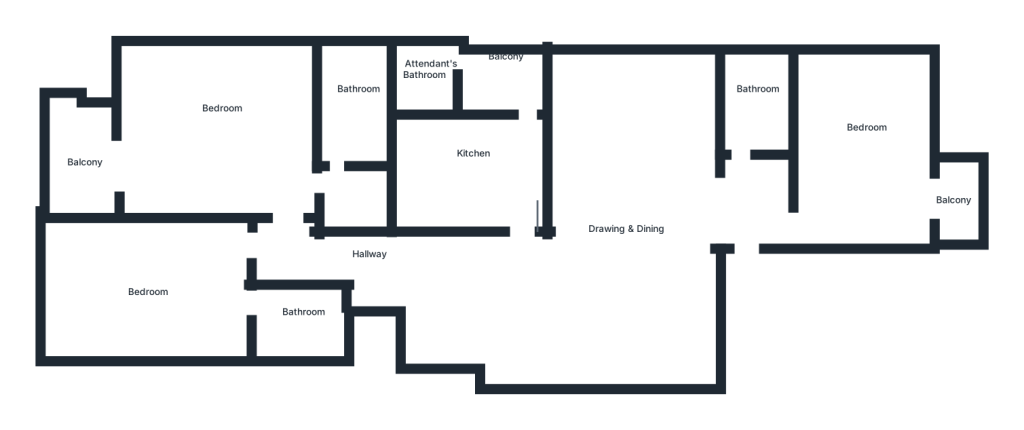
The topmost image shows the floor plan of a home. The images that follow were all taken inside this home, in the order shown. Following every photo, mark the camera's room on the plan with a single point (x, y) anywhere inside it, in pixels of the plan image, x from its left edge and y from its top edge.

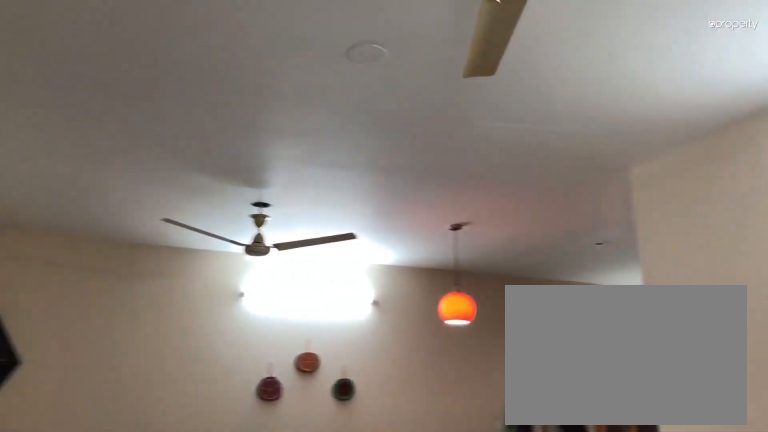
(645, 234)
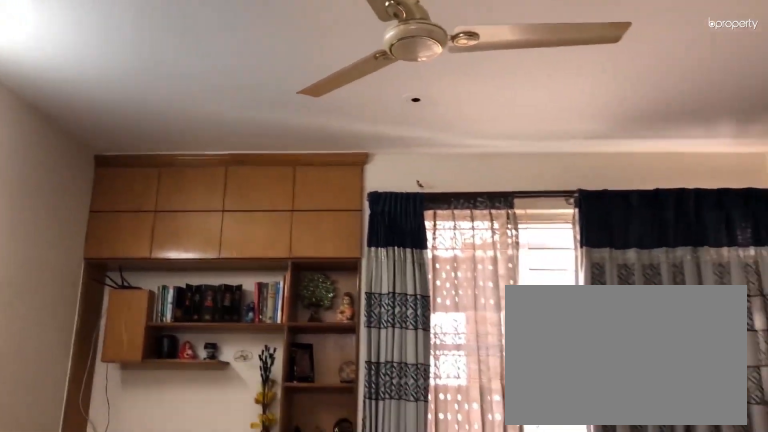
(645, 234)
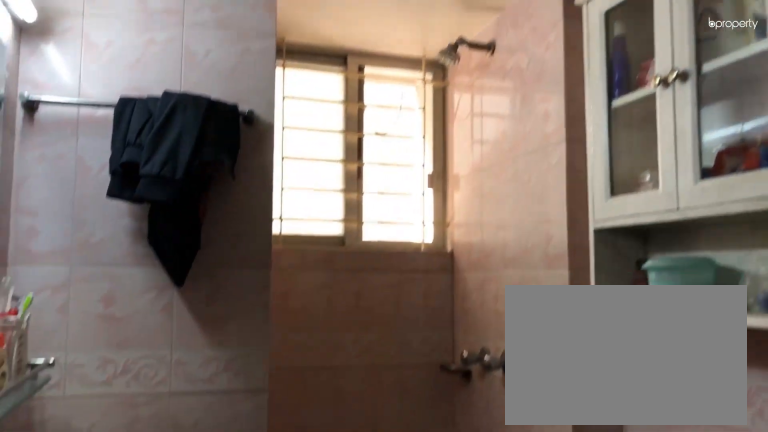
(748, 110)
